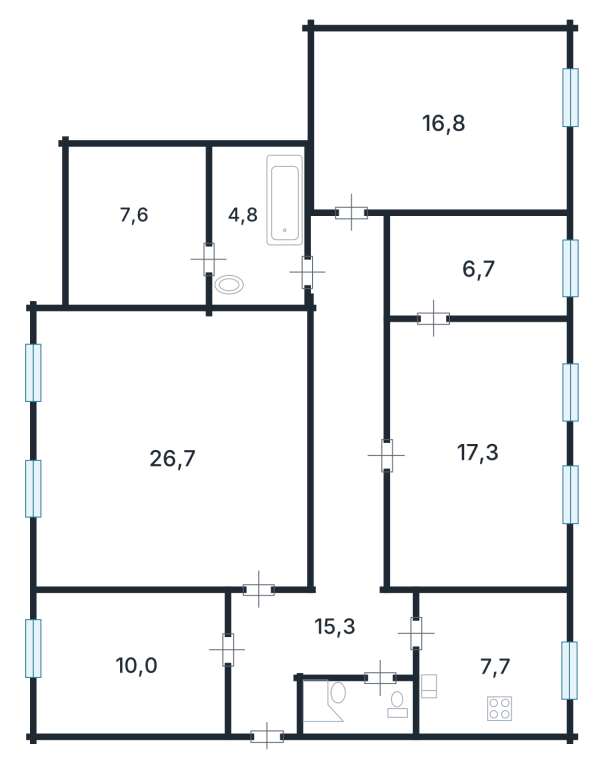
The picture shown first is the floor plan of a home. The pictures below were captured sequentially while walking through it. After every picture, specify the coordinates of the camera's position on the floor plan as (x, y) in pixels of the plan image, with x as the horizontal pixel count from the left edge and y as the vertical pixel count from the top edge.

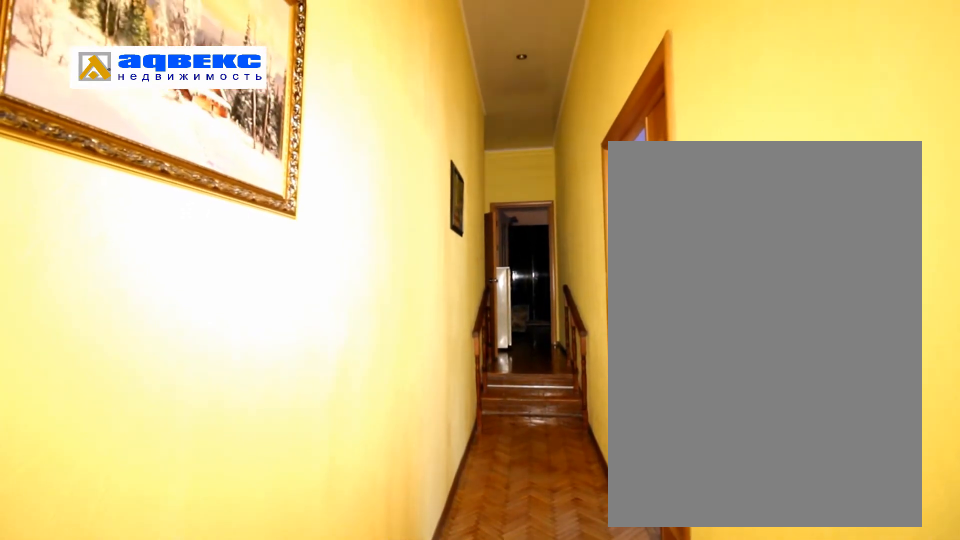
(348, 428)
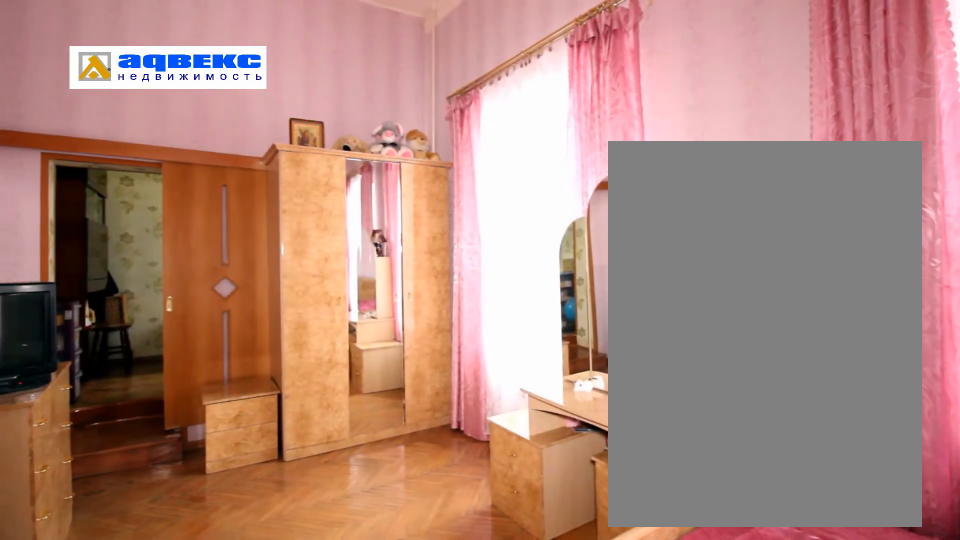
(480, 540)
